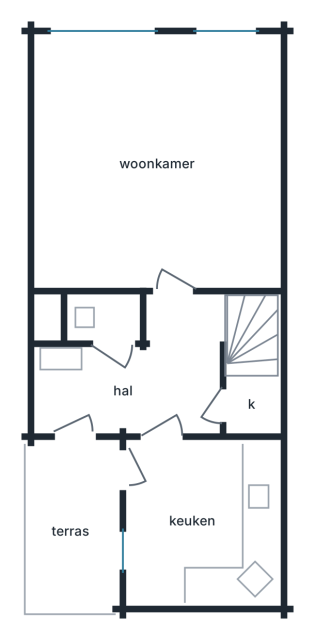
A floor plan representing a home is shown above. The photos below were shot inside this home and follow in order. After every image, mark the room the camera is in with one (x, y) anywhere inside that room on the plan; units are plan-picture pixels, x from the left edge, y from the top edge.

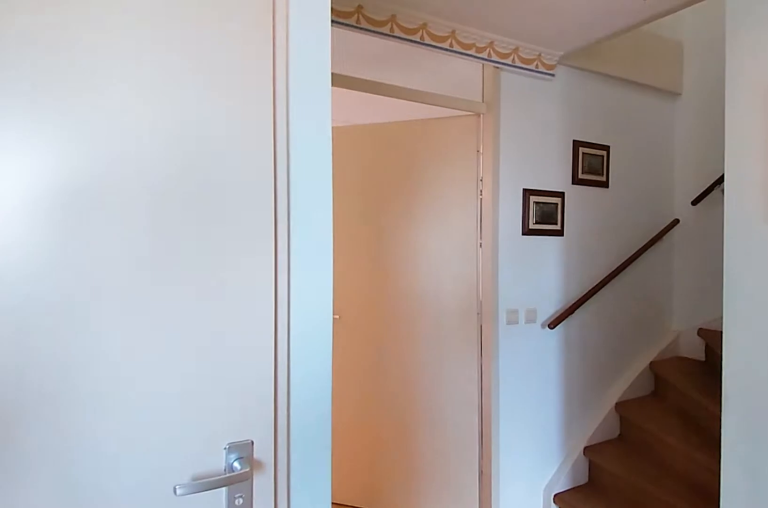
(146, 375)
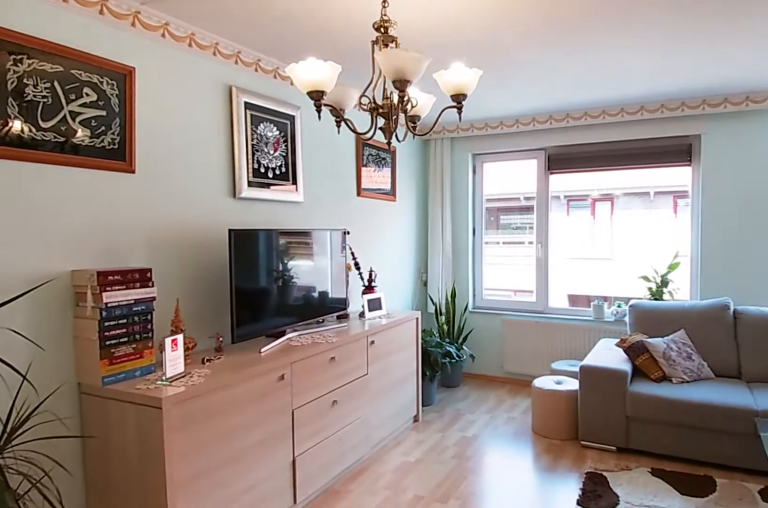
(157, 162)
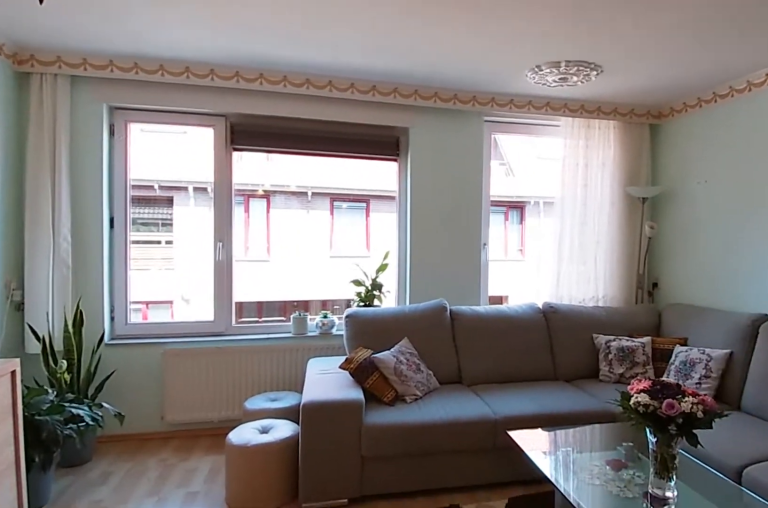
(157, 162)
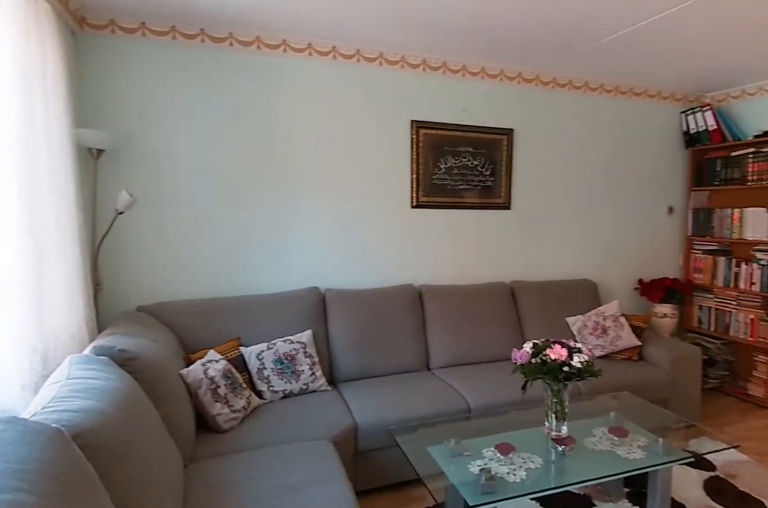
(157, 162)
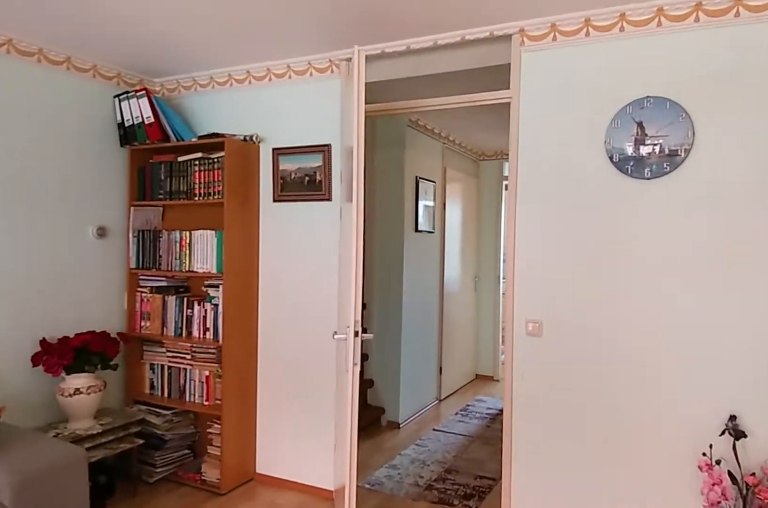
(157, 162)
